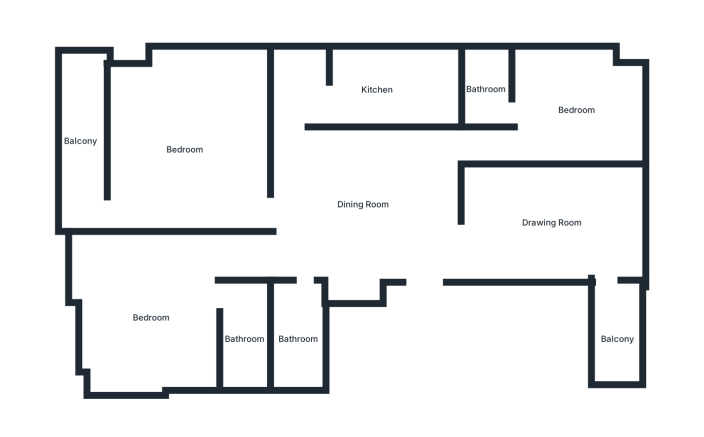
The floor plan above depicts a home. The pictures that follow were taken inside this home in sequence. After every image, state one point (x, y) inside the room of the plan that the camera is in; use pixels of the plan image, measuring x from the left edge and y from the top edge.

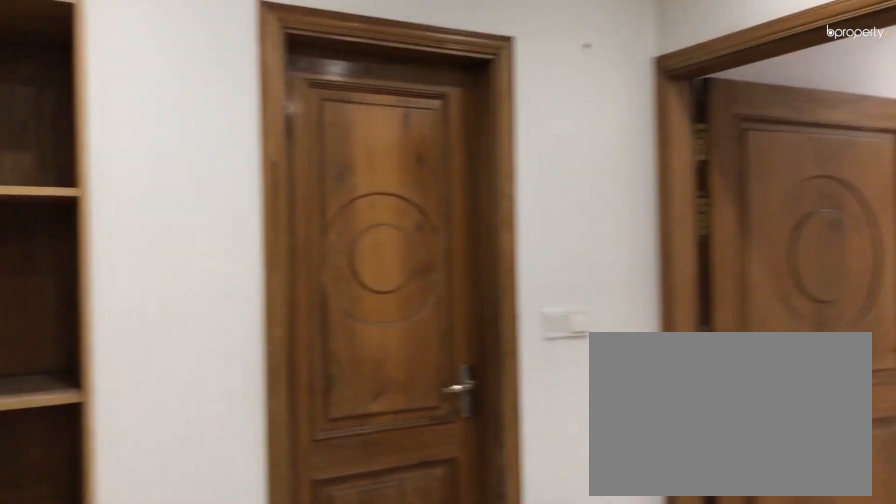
(364, 205)
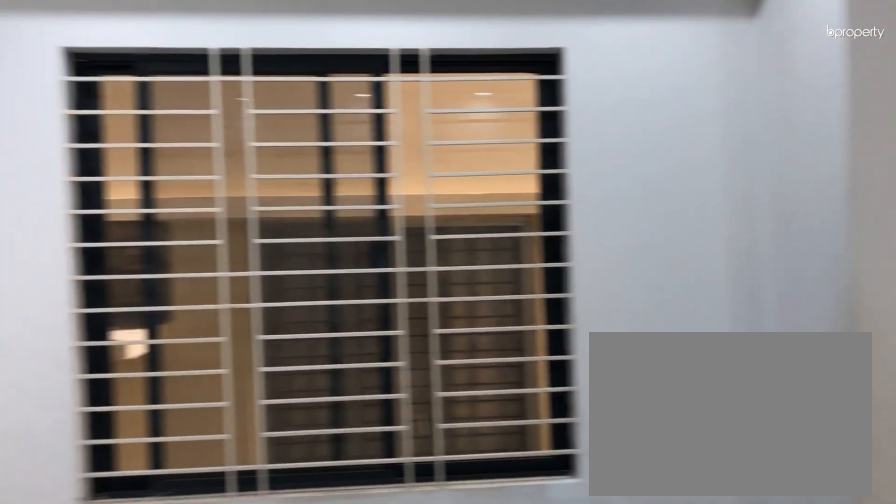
(579, 110)
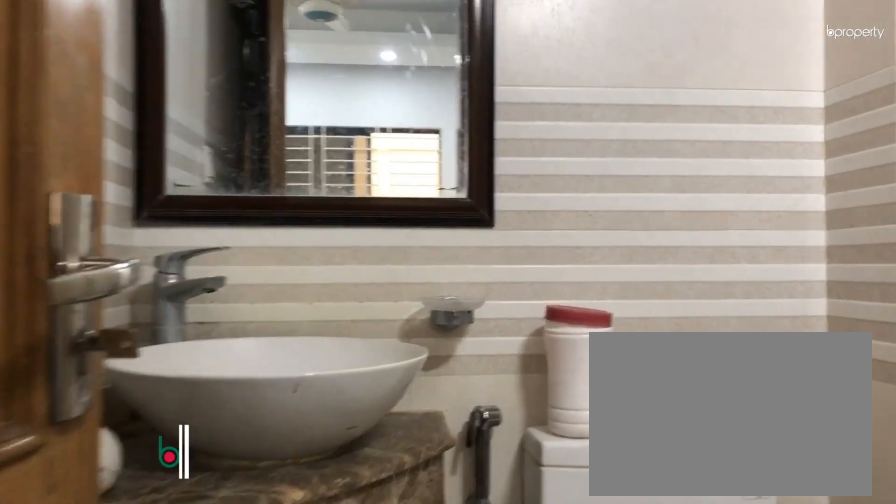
(486, 88)
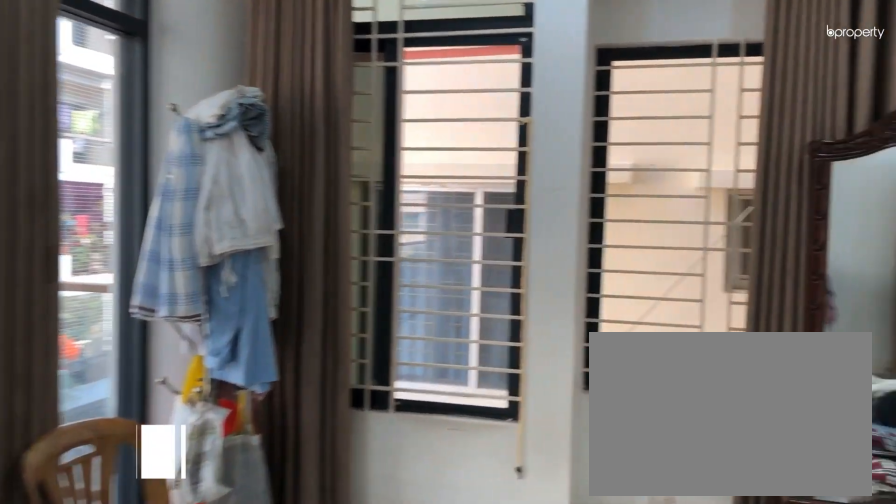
(185, 150)
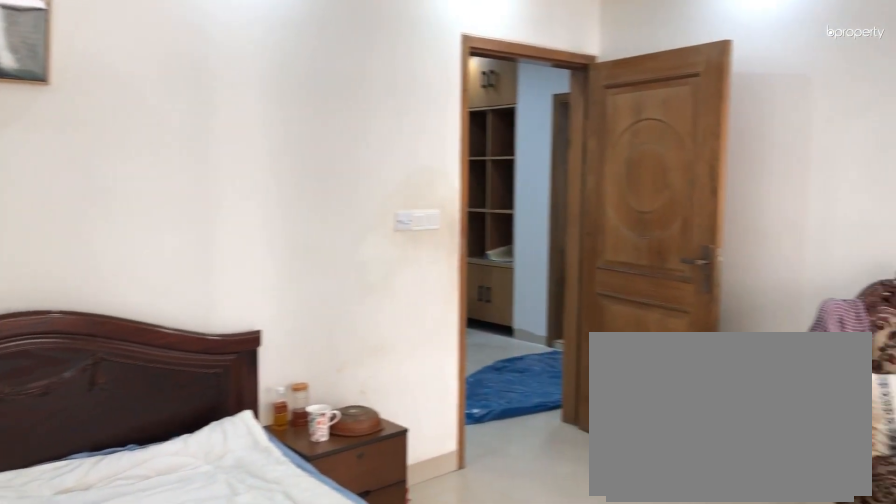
(185, 150)
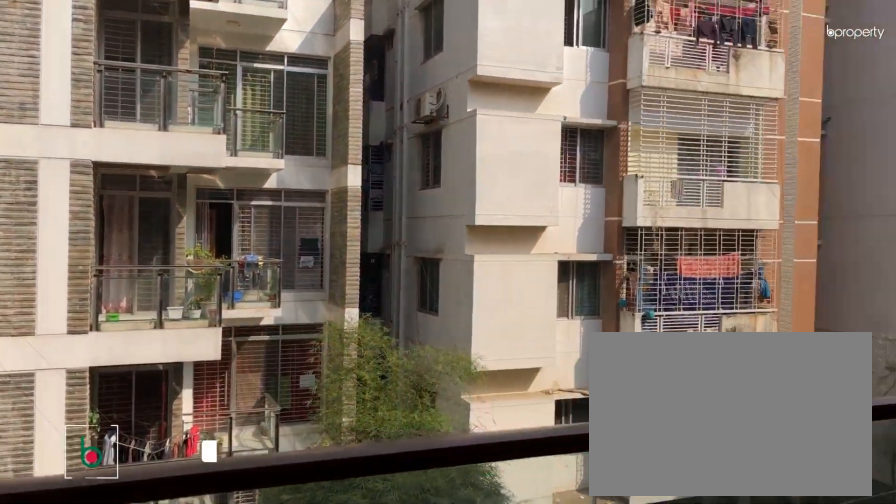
(82, 140)
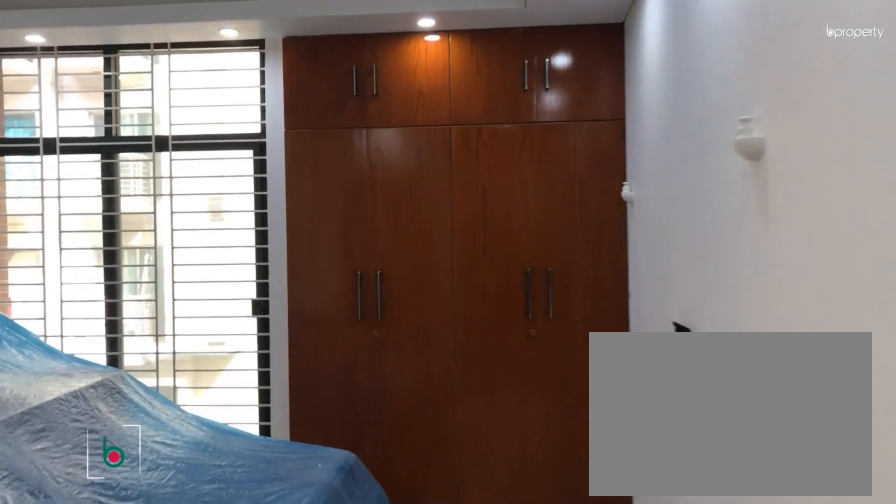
(152, 318)
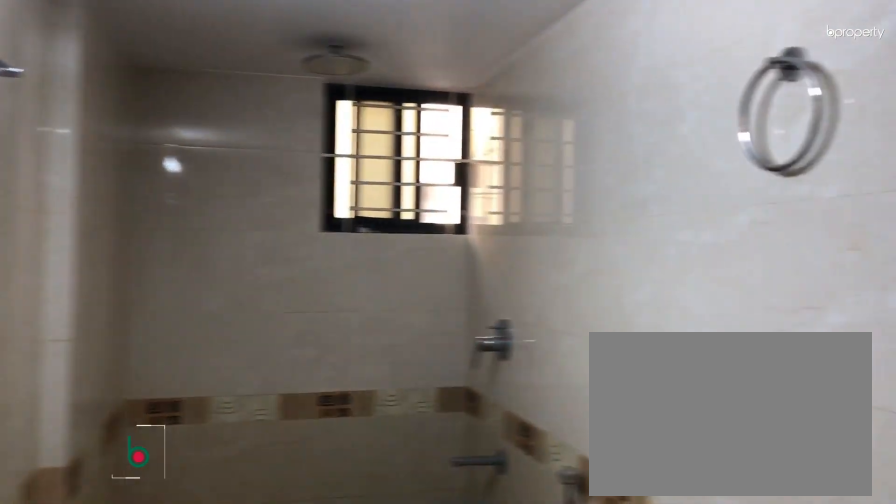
(299, 339)
